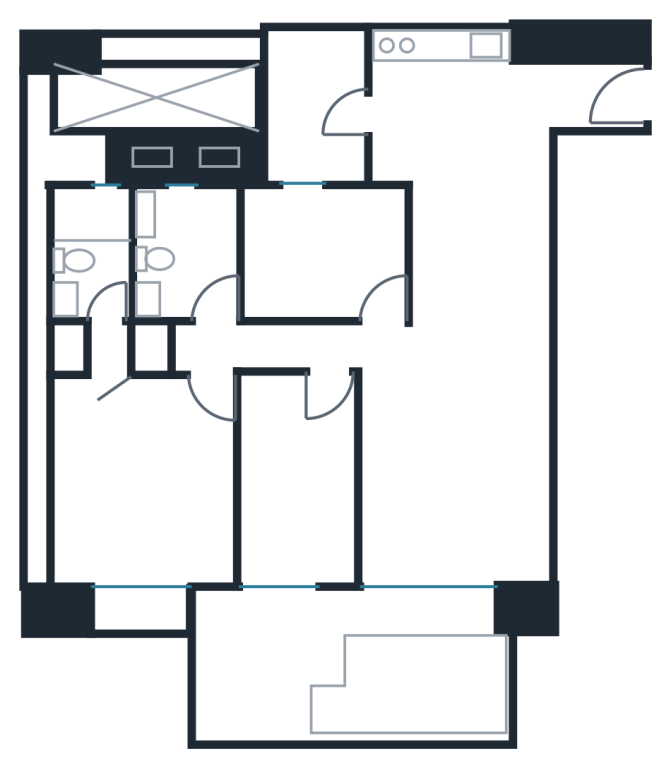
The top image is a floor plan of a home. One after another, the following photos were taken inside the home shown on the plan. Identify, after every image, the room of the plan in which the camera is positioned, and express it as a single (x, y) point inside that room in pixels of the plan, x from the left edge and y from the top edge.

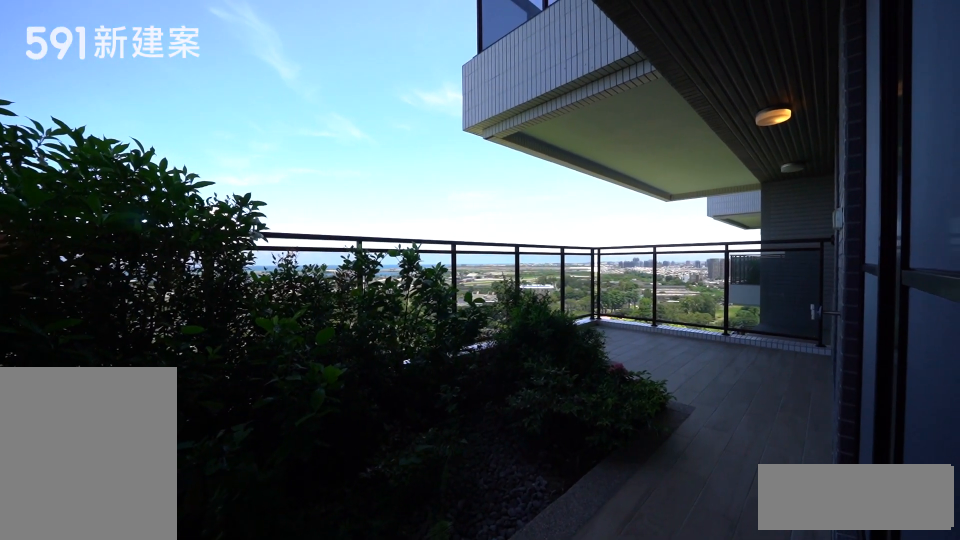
(352, 666)
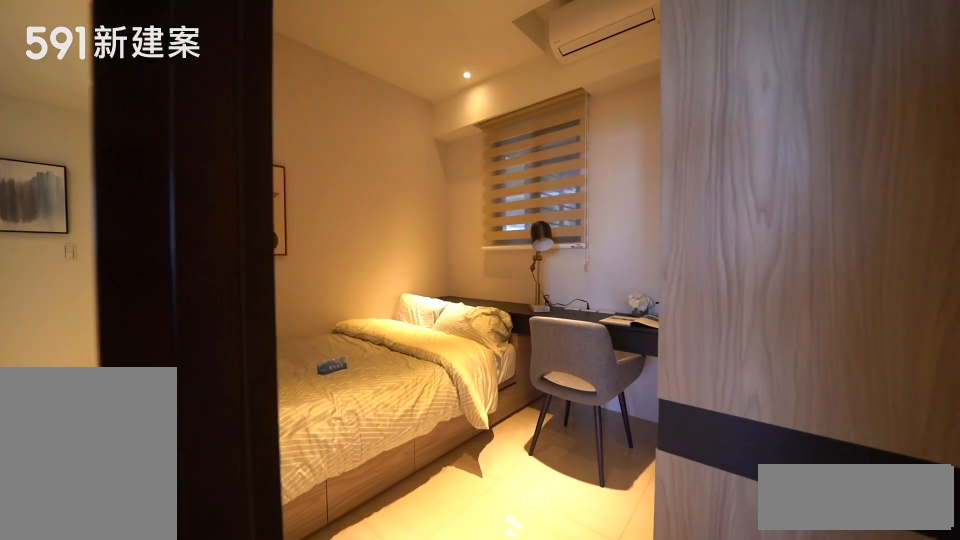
(325, 253)
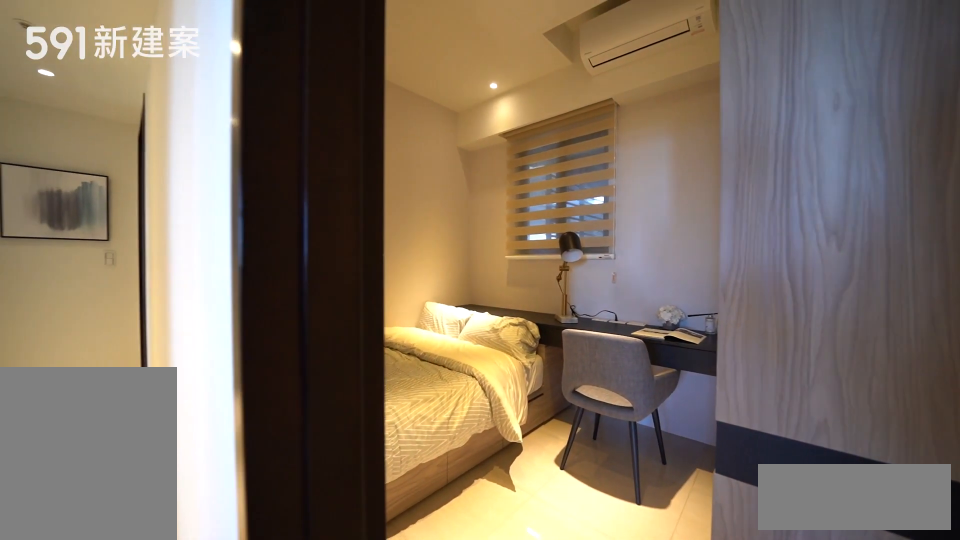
(325, 253)
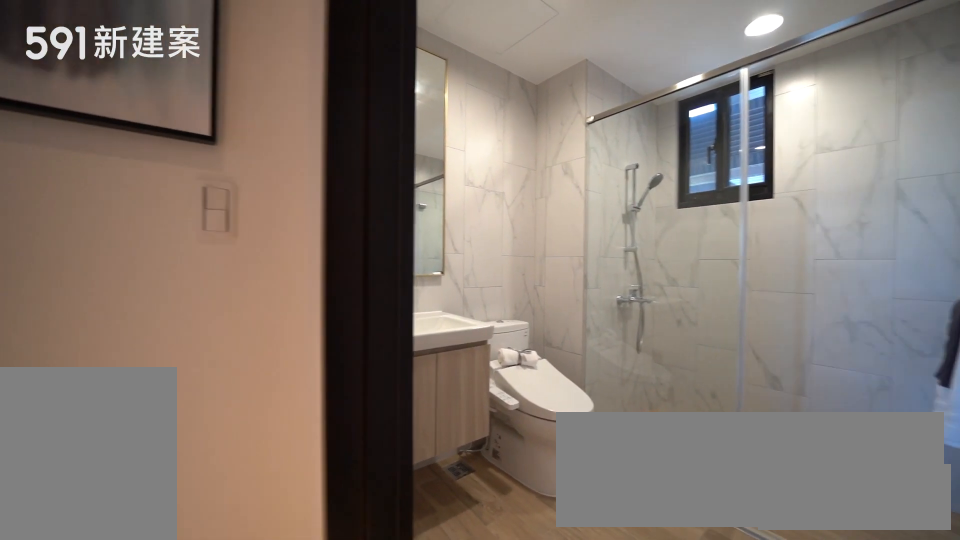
(183, 254)
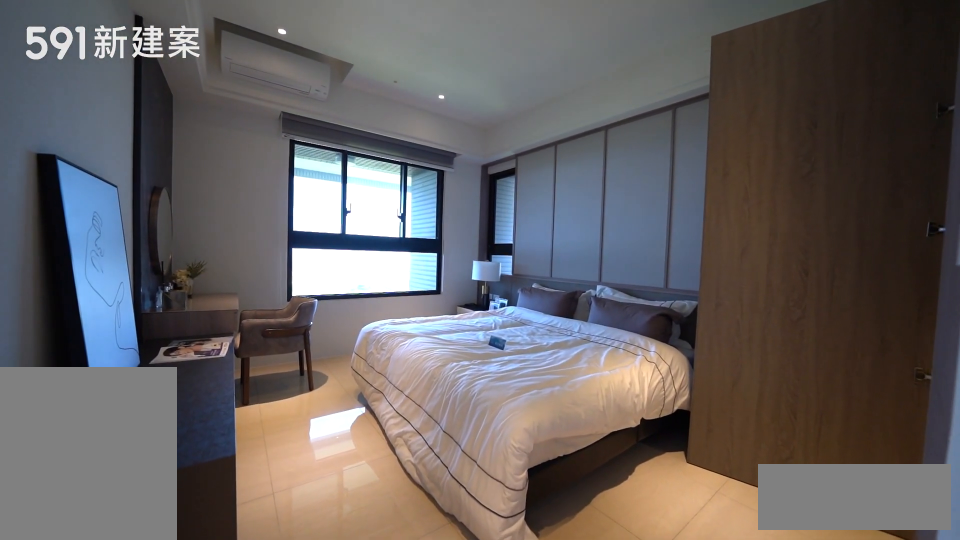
(143, 481)
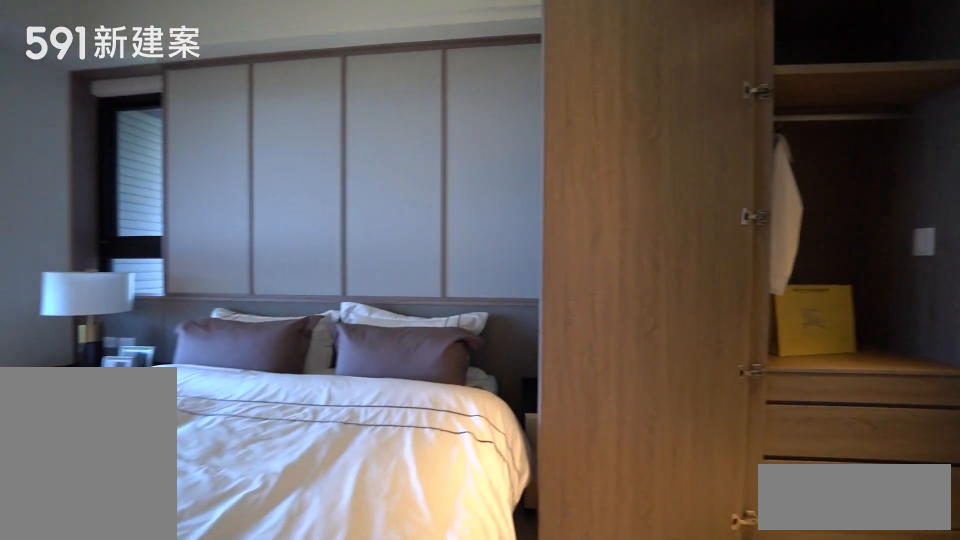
(143, 481)
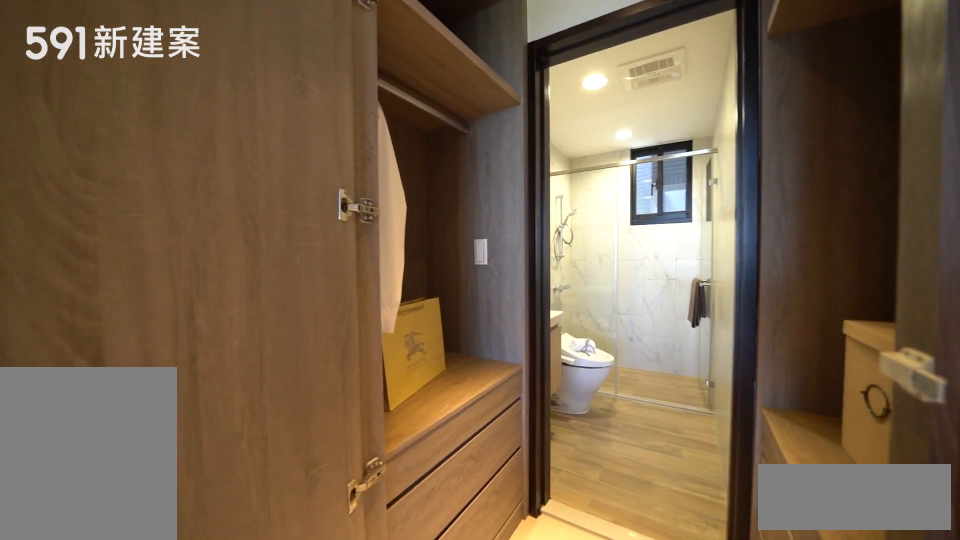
(107, 345)
